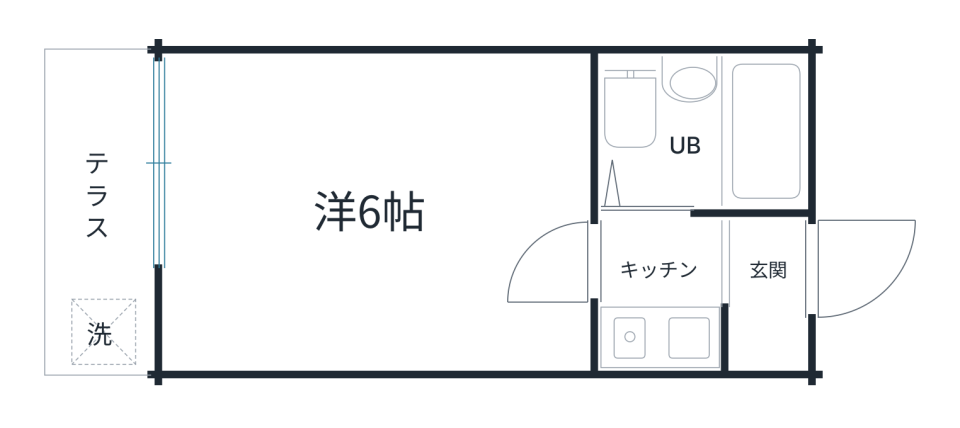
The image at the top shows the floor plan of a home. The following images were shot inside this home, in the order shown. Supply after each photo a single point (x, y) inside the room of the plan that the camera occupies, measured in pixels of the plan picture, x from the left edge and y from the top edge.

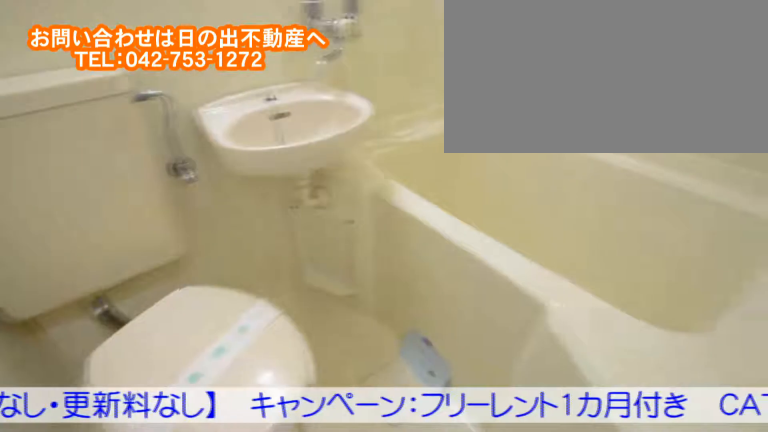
(747, 137)
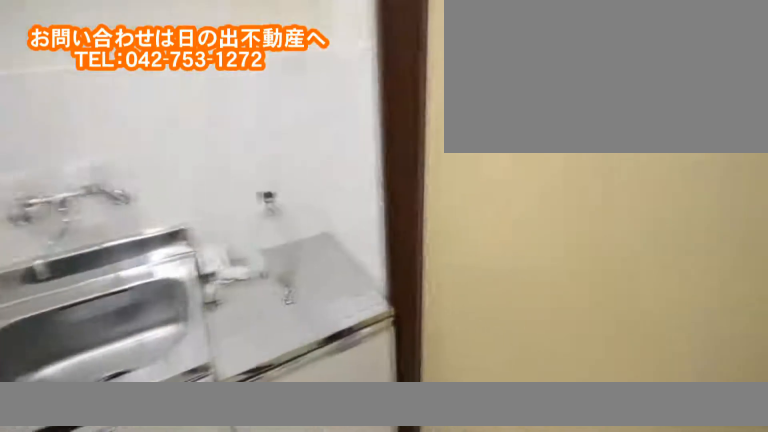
(661, 253)
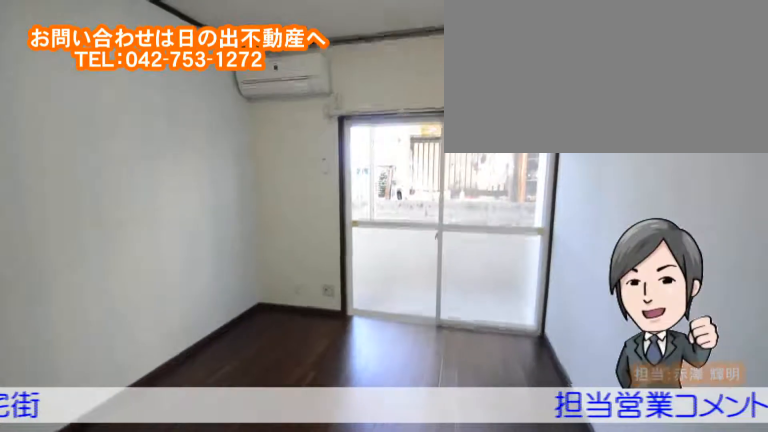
(261, 203)
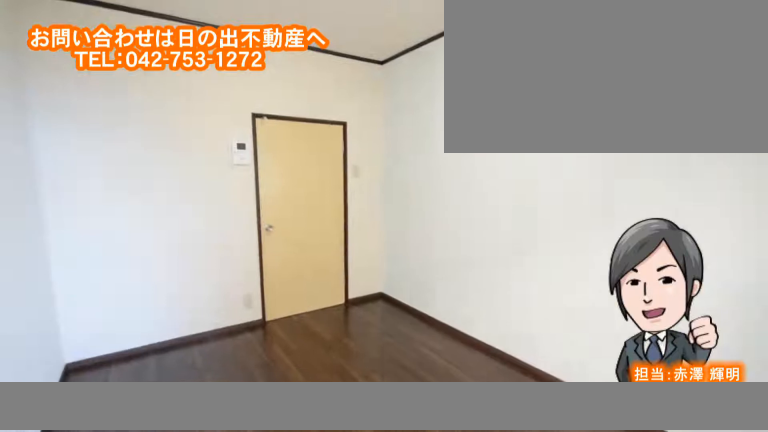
(261, 202)
